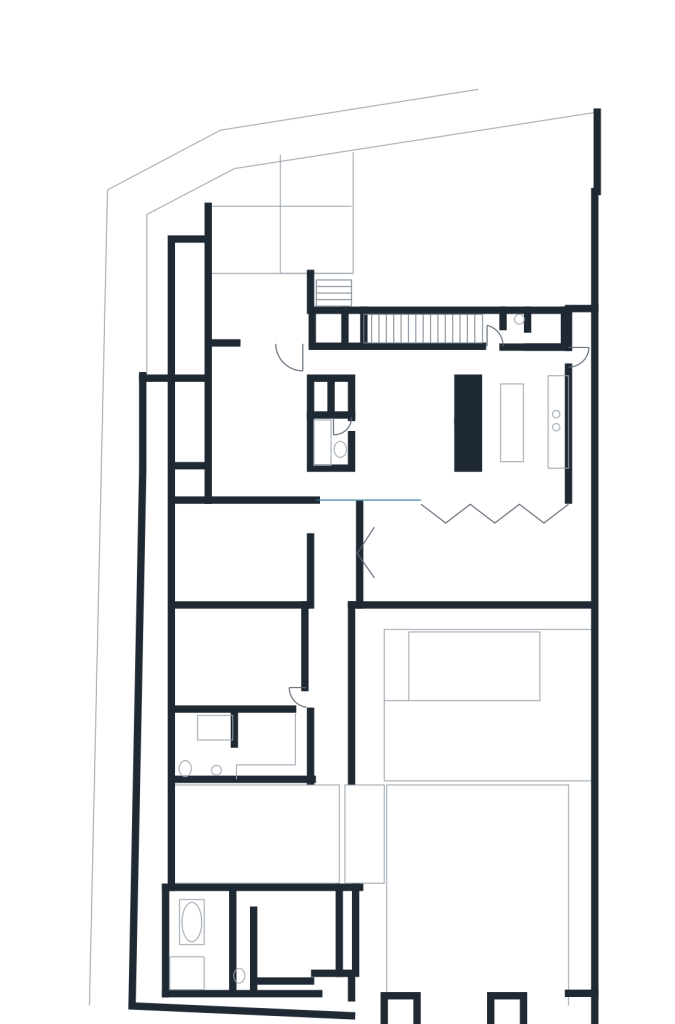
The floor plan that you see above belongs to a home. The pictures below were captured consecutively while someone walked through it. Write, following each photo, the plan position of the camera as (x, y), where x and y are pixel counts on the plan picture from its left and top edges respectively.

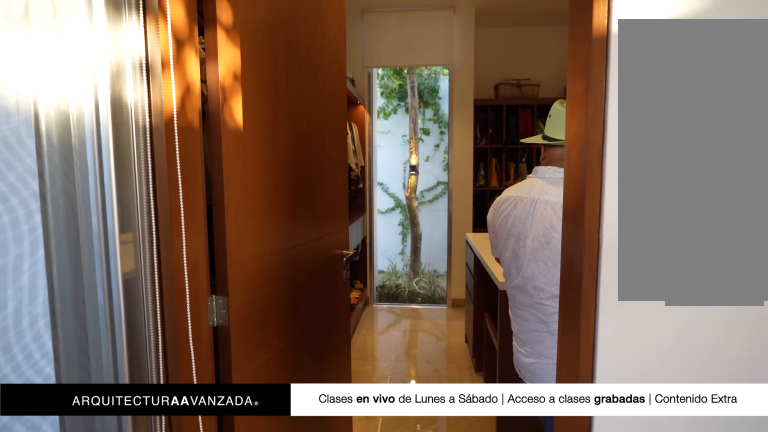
(326, 870)
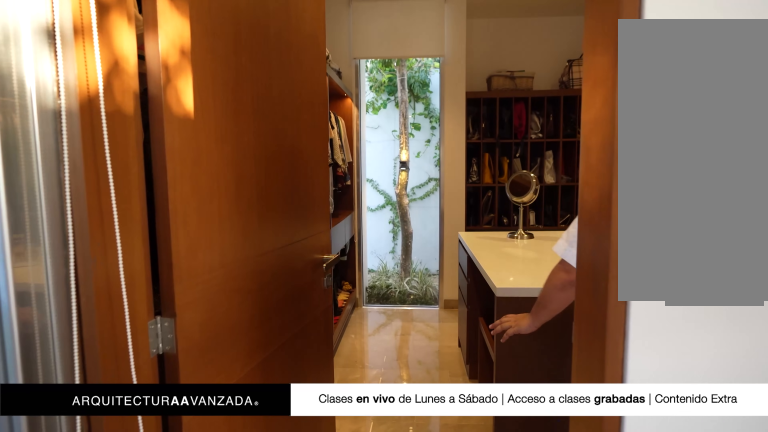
(325, 870)
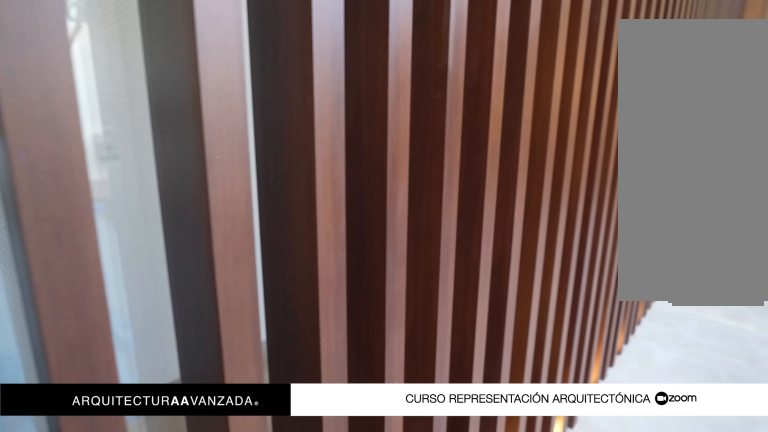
(369, 777)
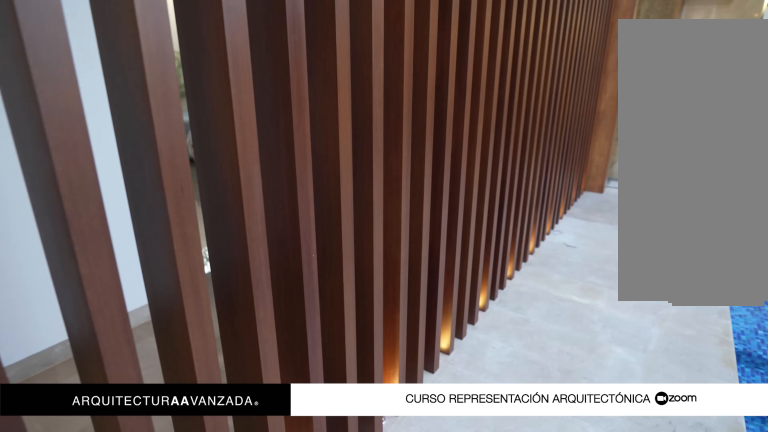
(369, 767)
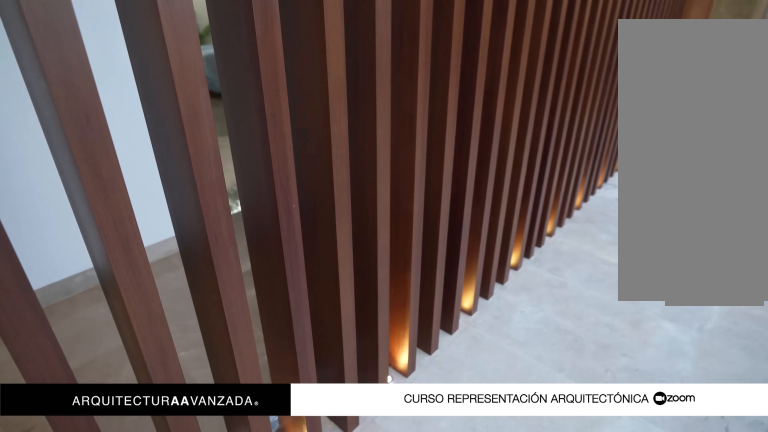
(370, 765)
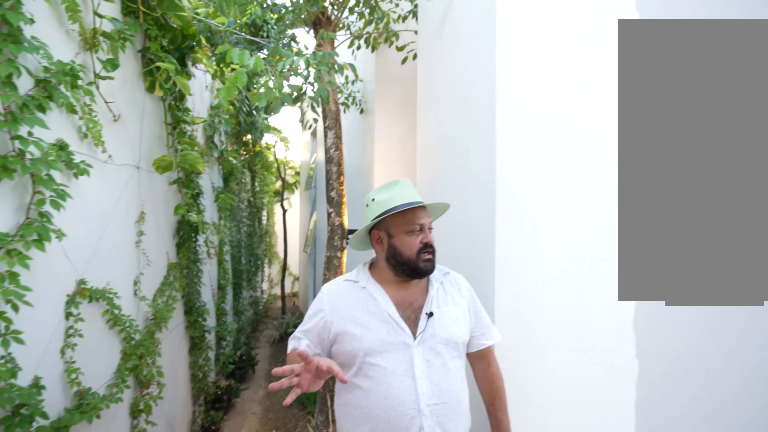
(360, 1010)
